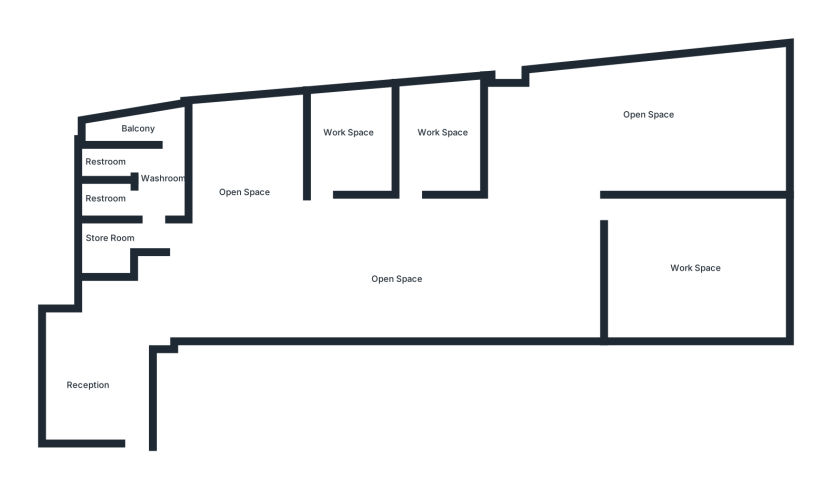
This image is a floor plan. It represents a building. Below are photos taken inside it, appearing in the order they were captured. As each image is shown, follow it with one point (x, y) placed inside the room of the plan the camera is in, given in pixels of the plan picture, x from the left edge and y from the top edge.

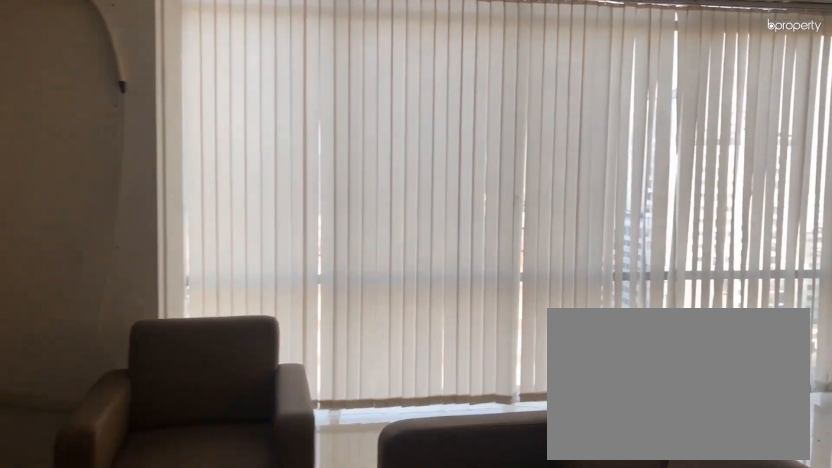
(585, 144)
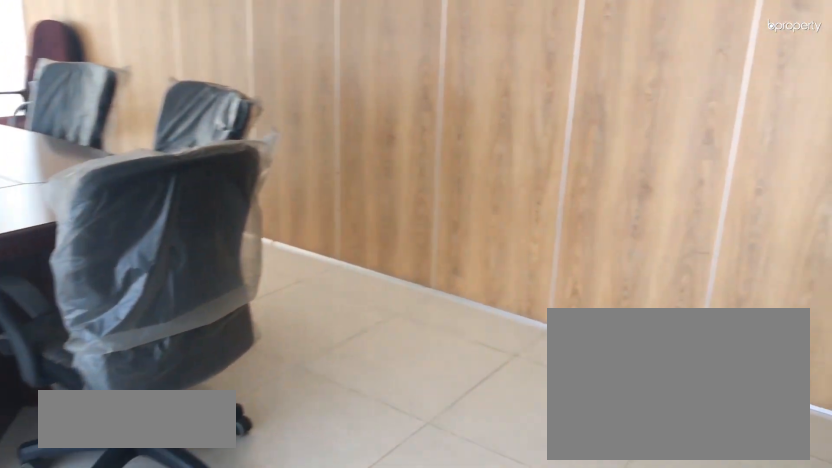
(658, 125)
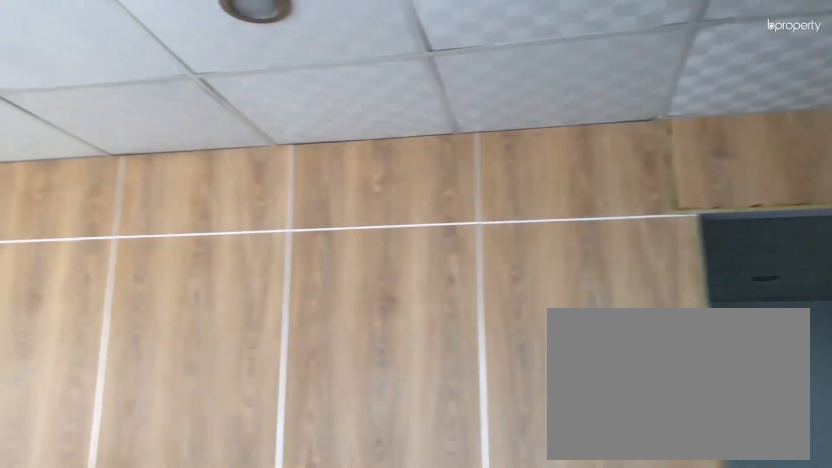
(658, 125)
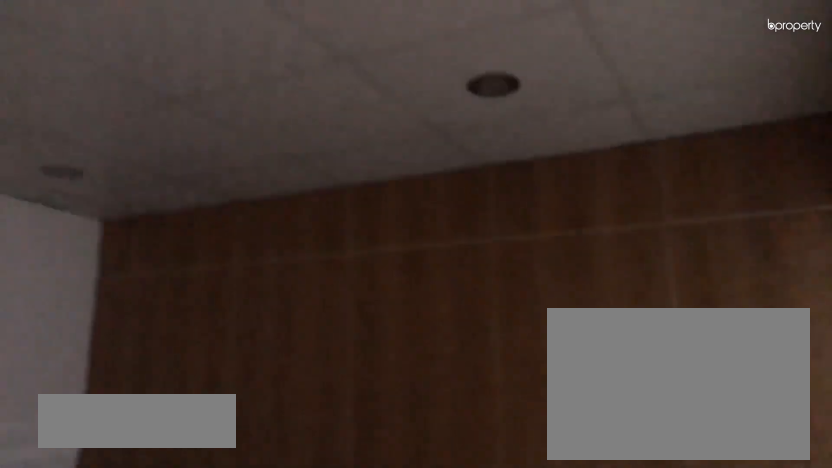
(426, 145)
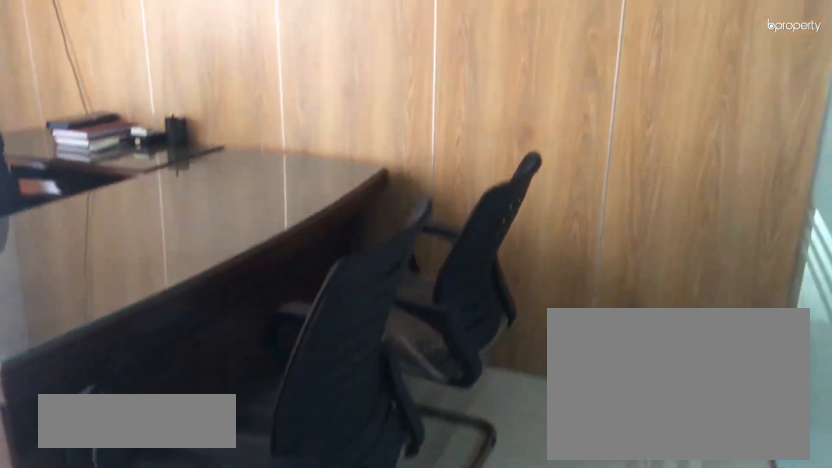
(335, 145)
